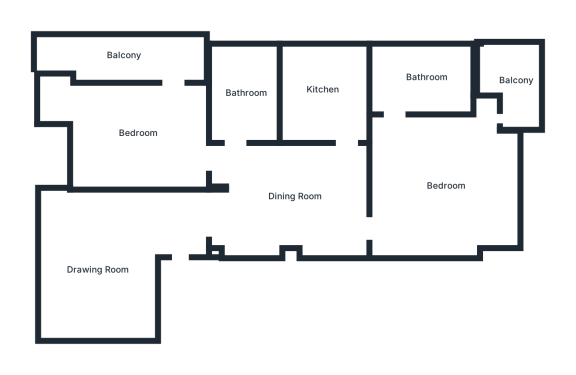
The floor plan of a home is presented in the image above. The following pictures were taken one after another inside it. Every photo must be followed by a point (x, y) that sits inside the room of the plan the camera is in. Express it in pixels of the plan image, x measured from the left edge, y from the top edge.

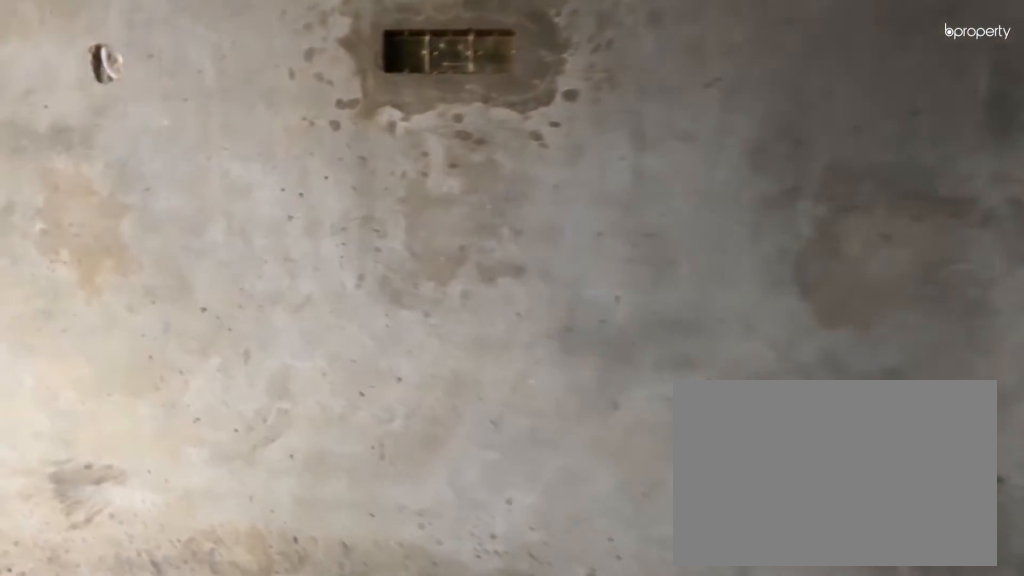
(148, 227)
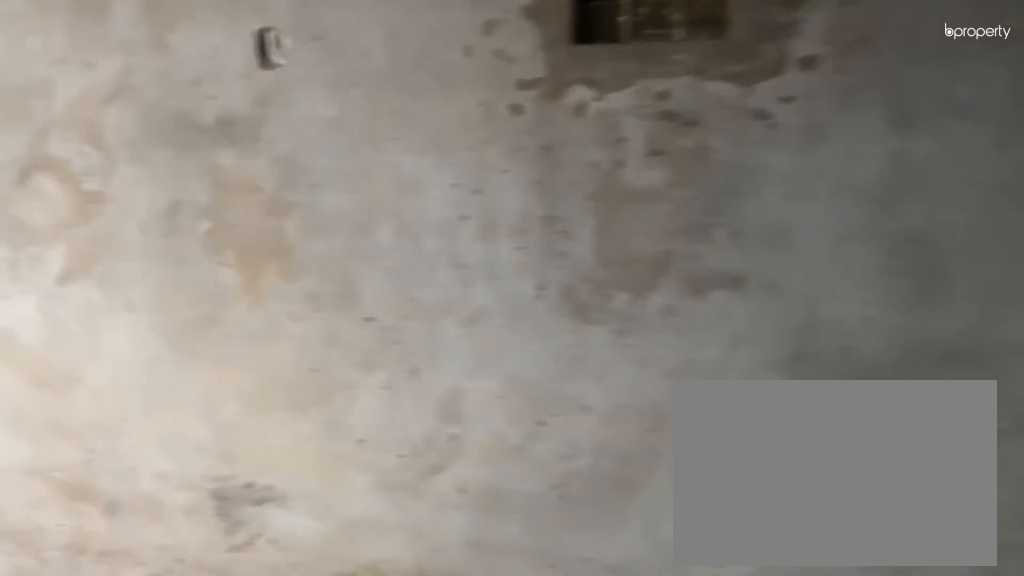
(148, 227)
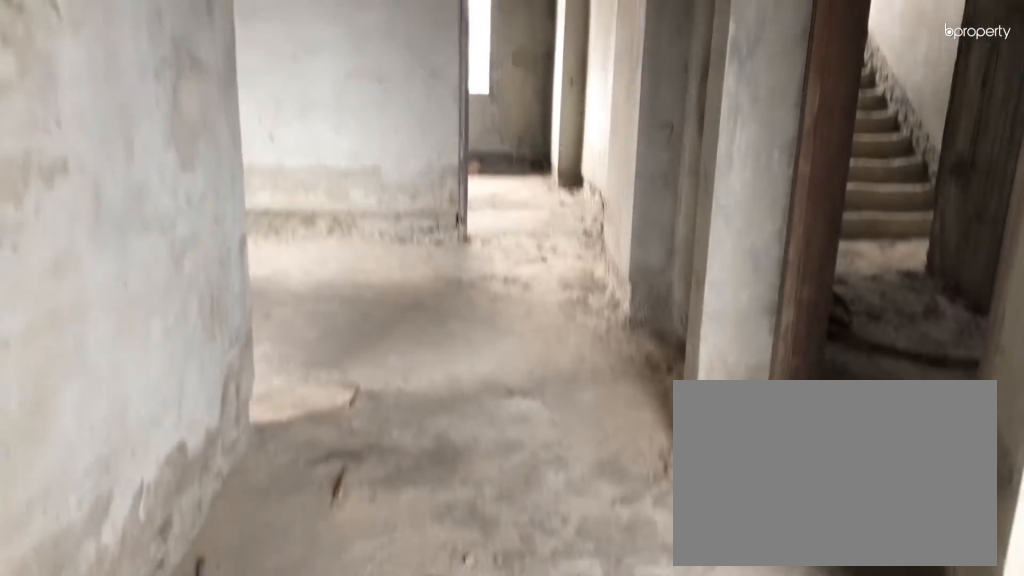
(97, 268)
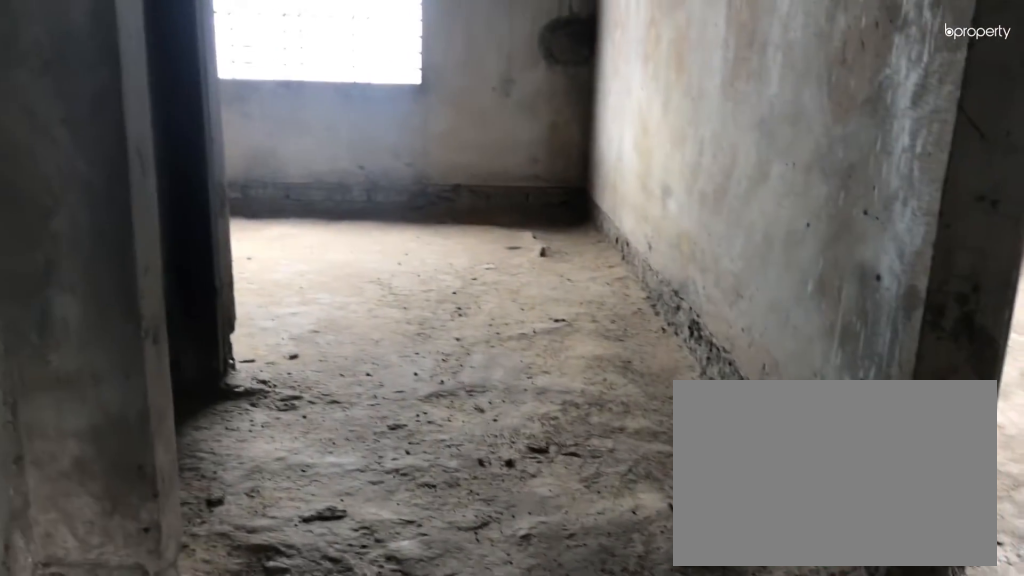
(290, 196)
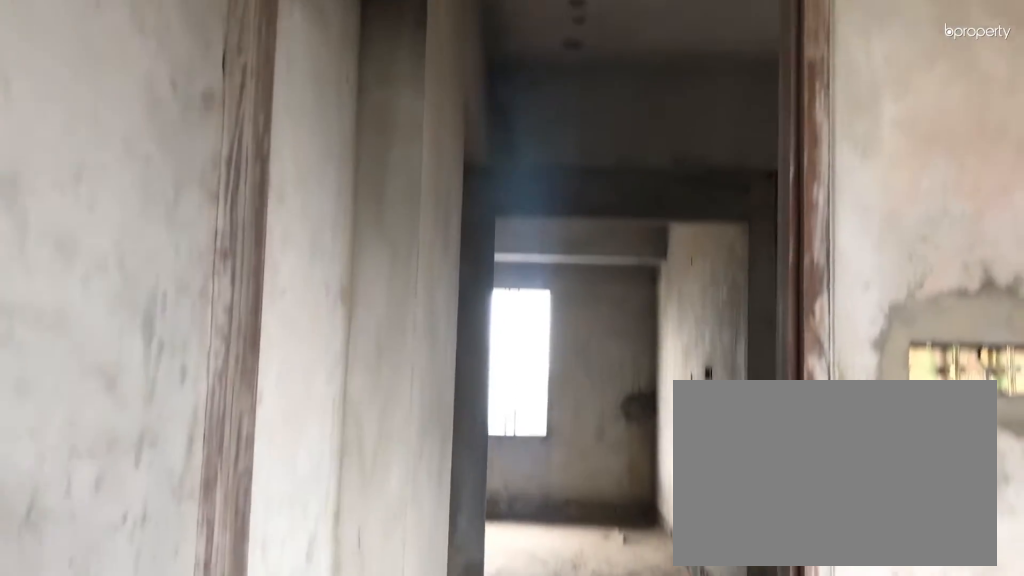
(446, 186)
